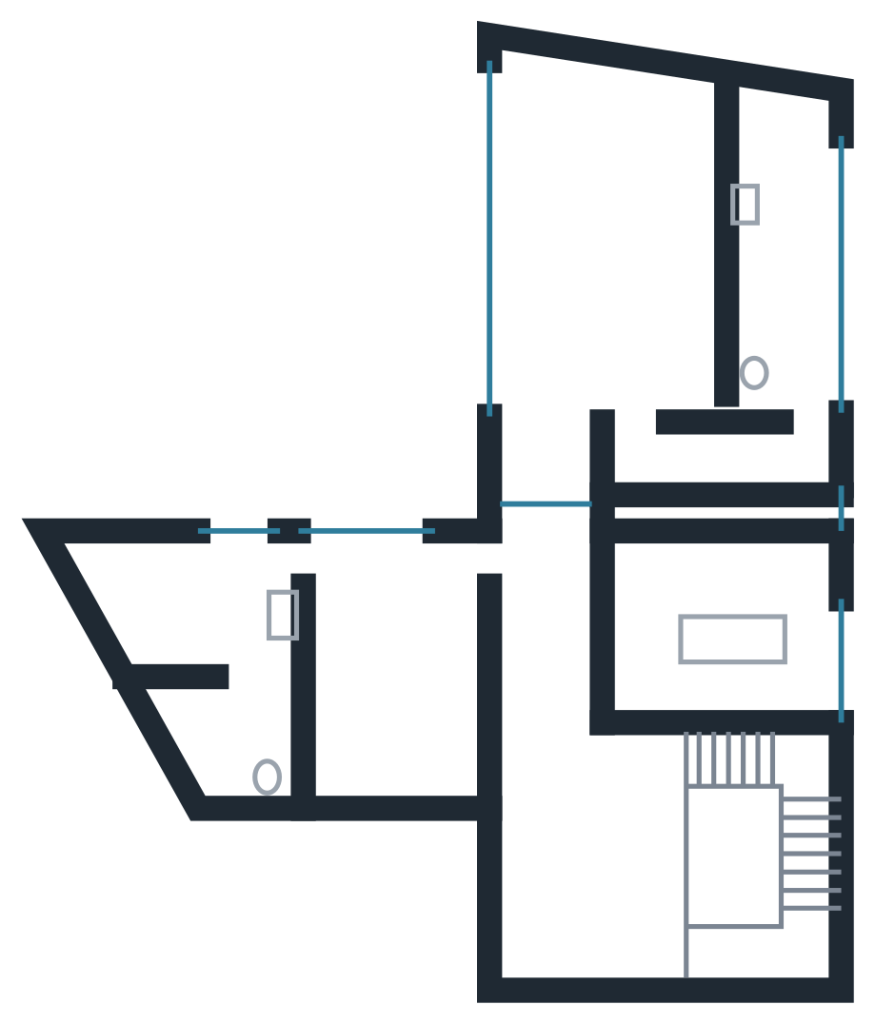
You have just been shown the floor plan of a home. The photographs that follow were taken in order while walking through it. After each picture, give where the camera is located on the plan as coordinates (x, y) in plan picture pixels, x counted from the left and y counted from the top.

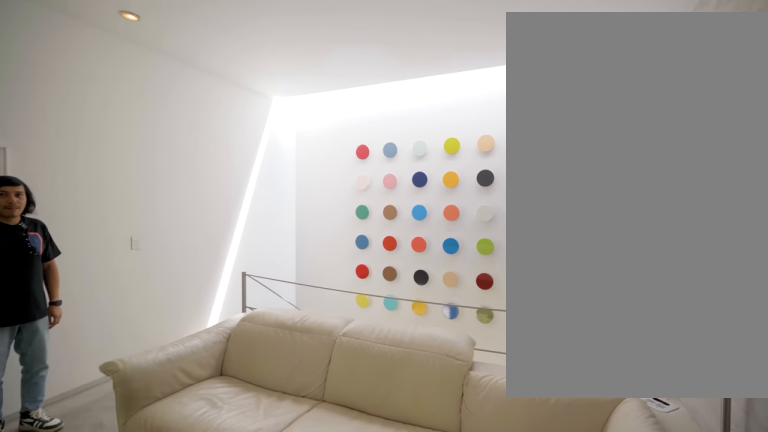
(568, 864)
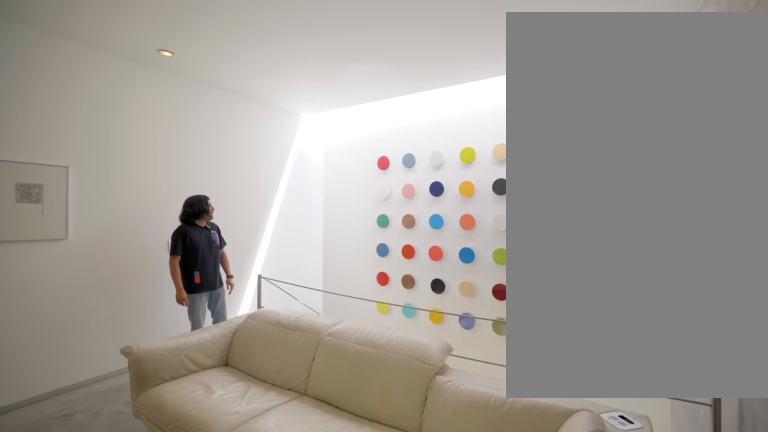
(570, 865)
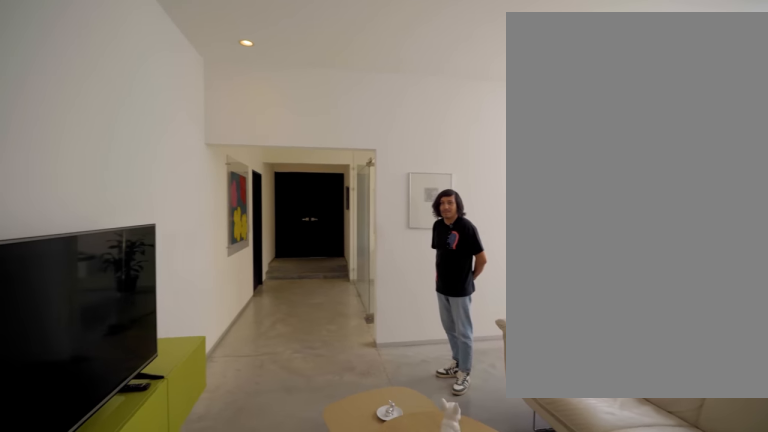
(568, 864)
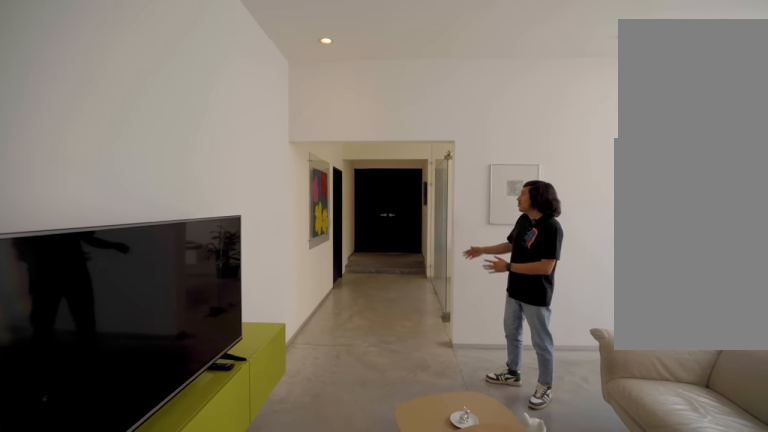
(569, 864)
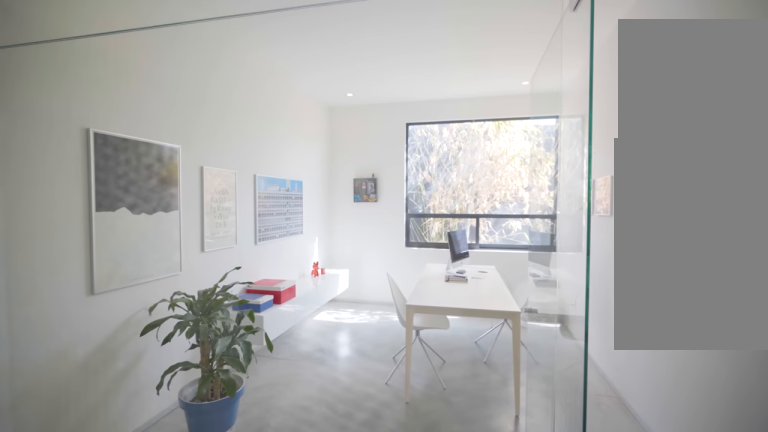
(545, 680)
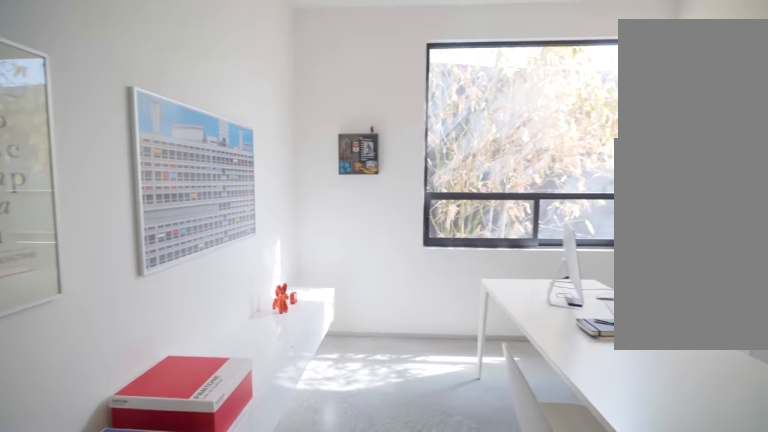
(656, 652)
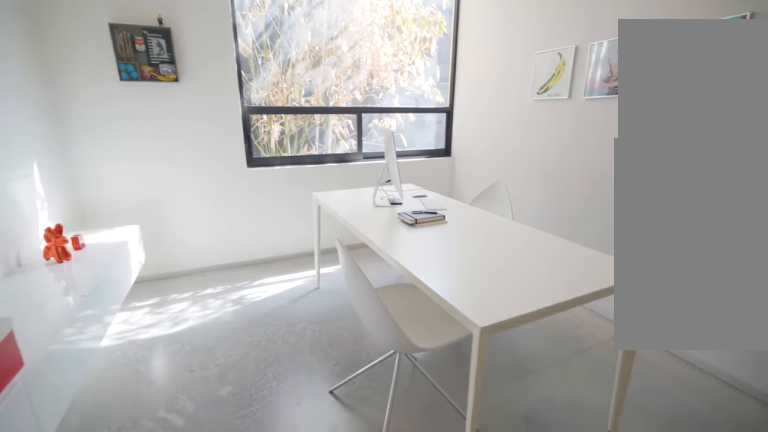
(651, 633)
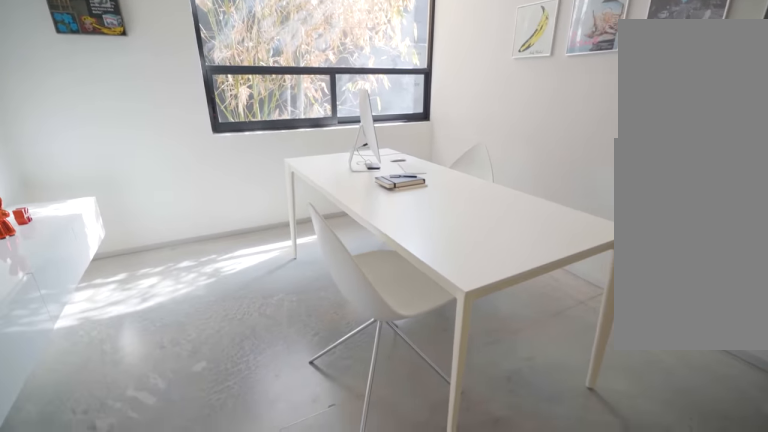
(651, 633)
